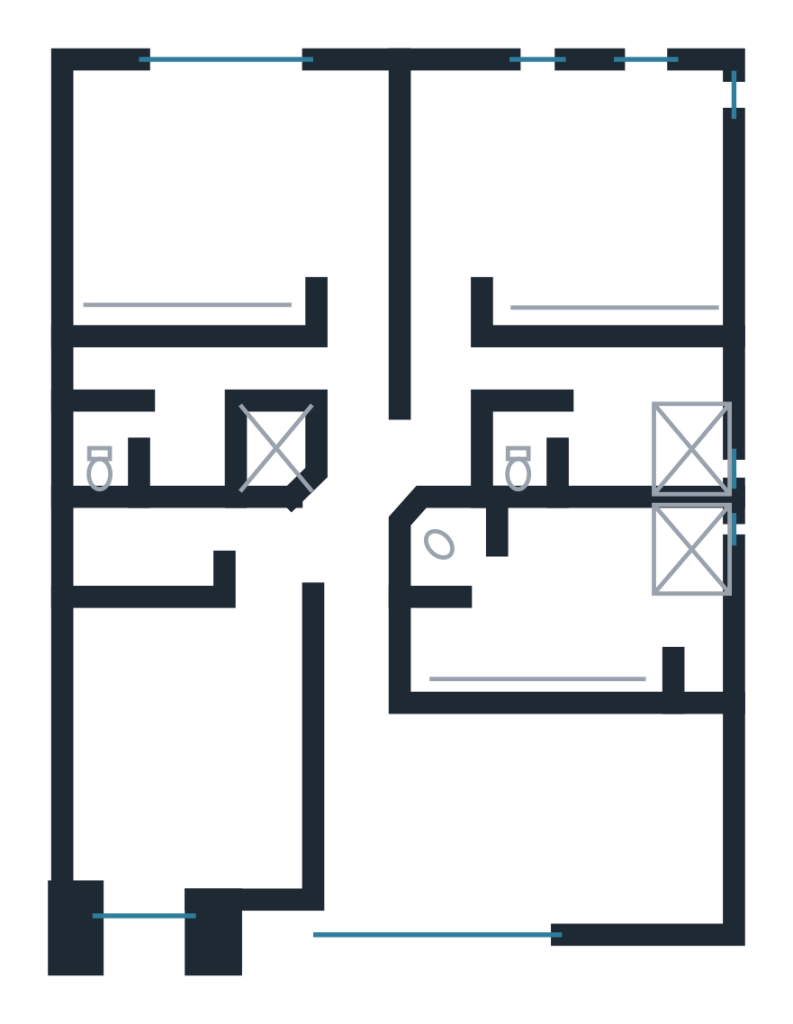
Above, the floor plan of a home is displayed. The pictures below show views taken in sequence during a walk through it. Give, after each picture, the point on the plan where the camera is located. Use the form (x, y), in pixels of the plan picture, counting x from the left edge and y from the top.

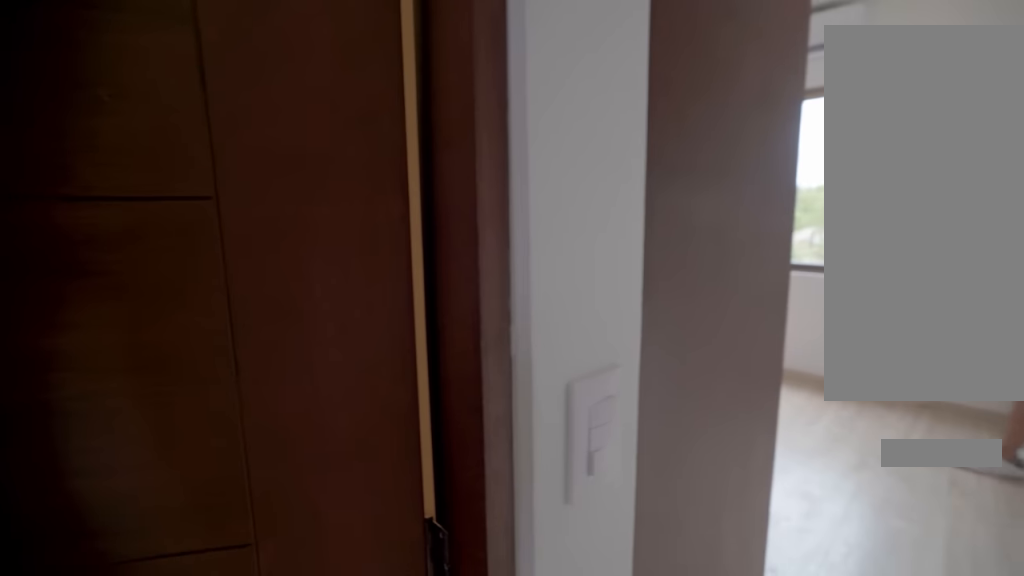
(357, 372)
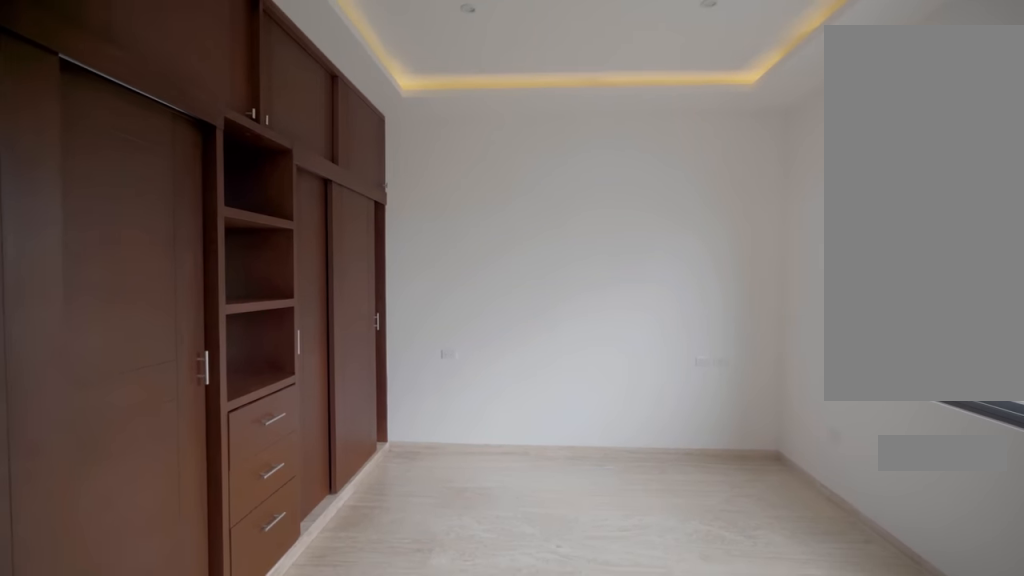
(361, 188)
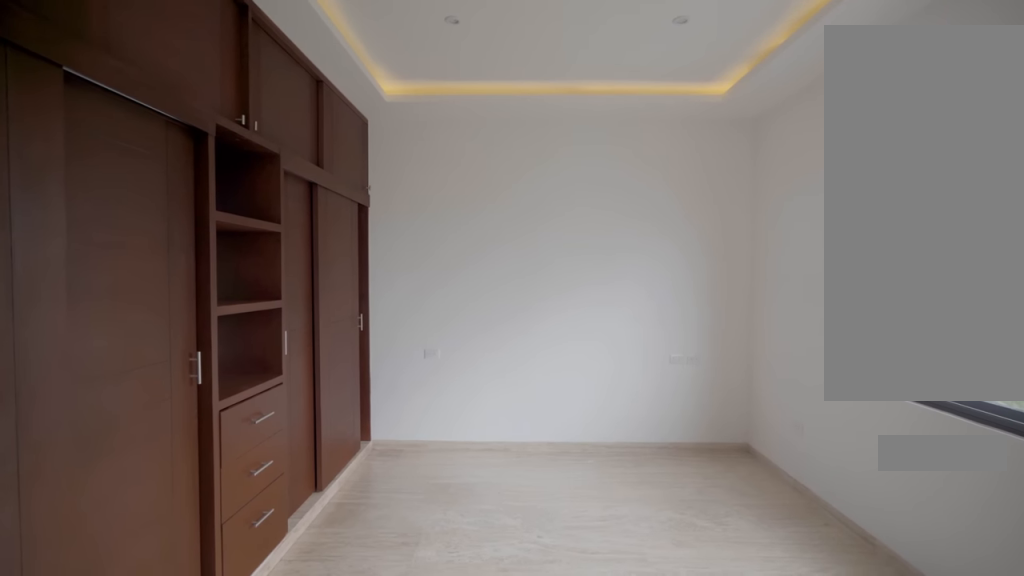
(361, 188)
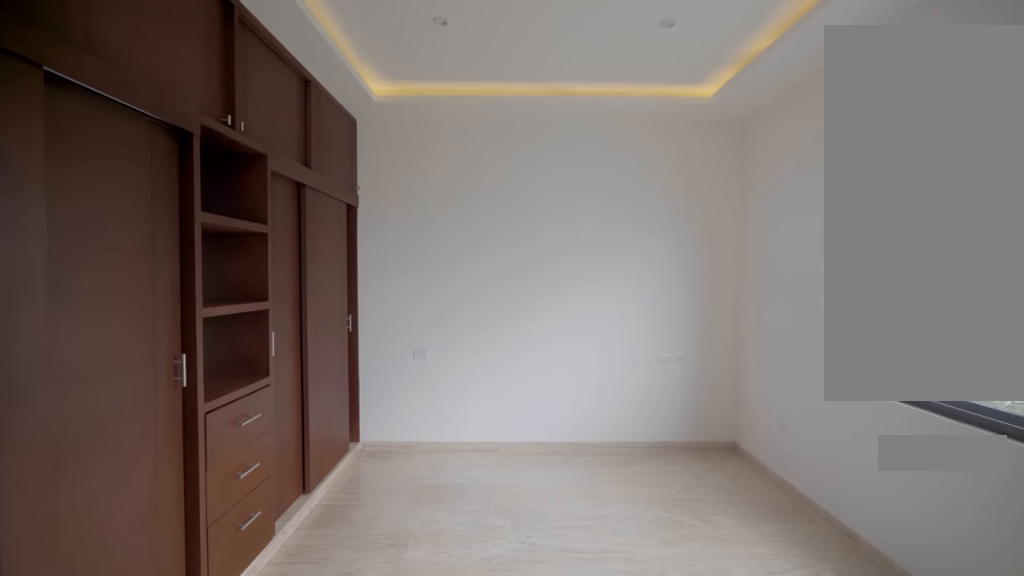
(361, 188)
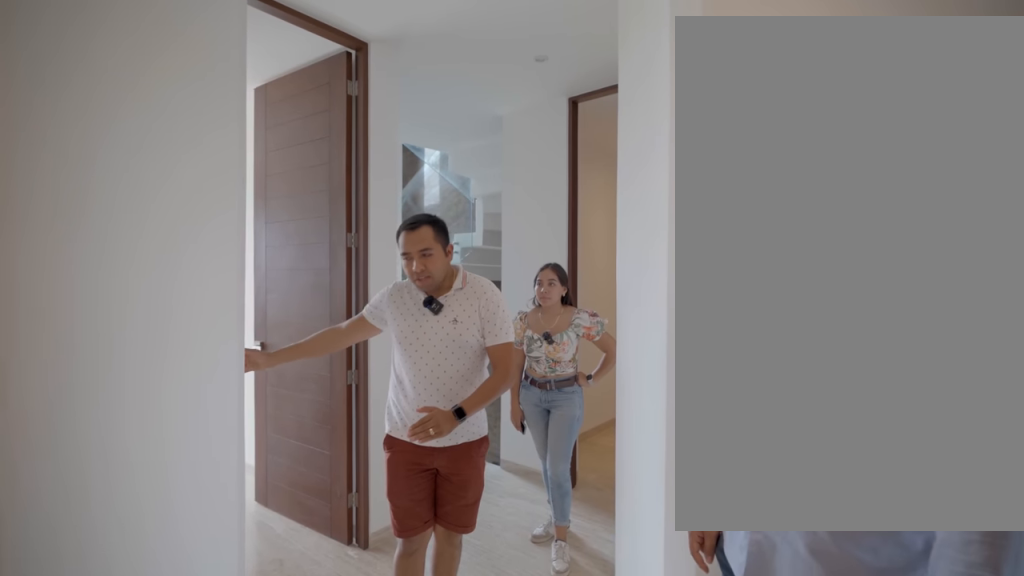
(415, 457)
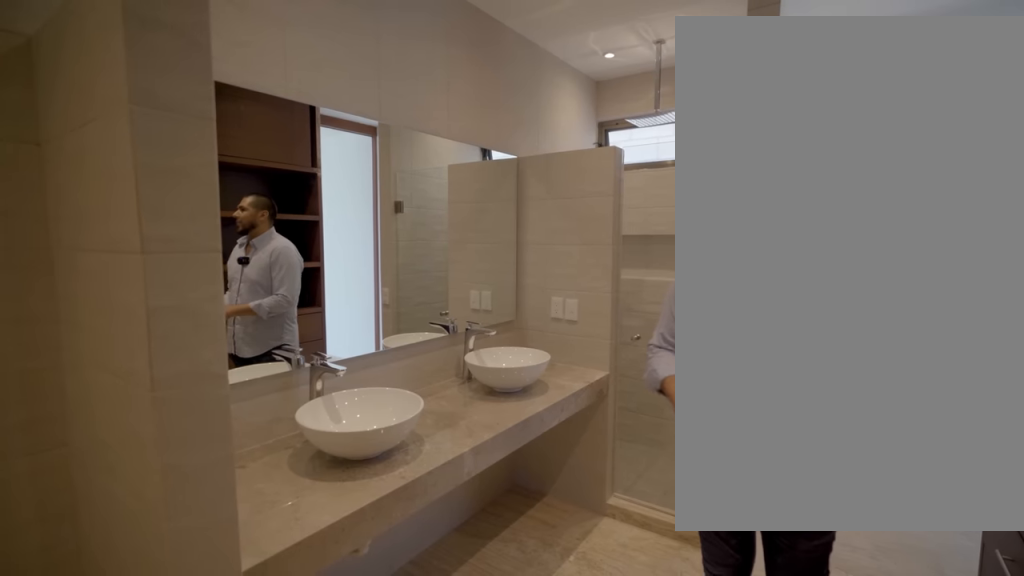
(508, 612)
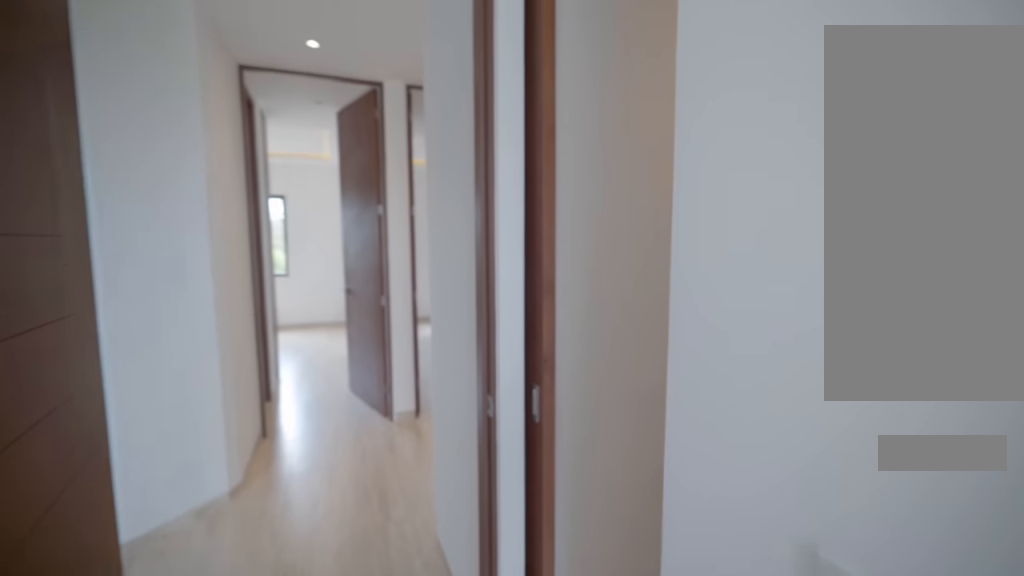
(364, 645)
